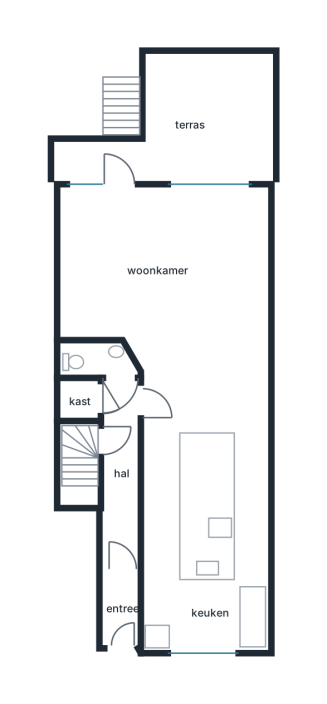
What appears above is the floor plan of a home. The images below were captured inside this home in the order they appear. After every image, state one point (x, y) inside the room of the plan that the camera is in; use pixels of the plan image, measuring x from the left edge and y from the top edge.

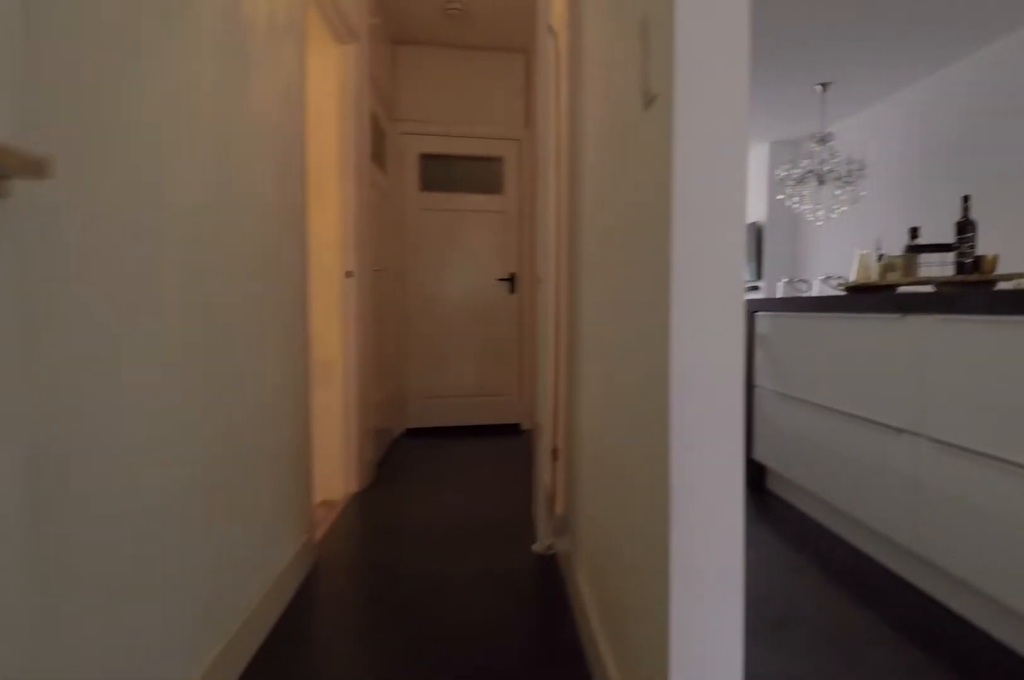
(121, 509)
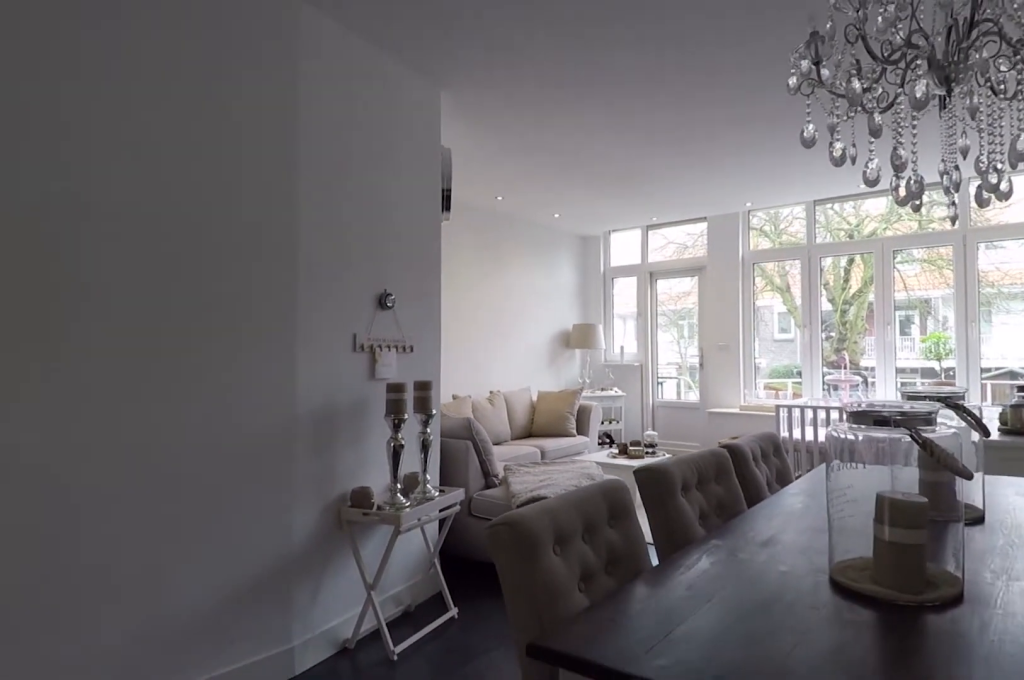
(205, 509)
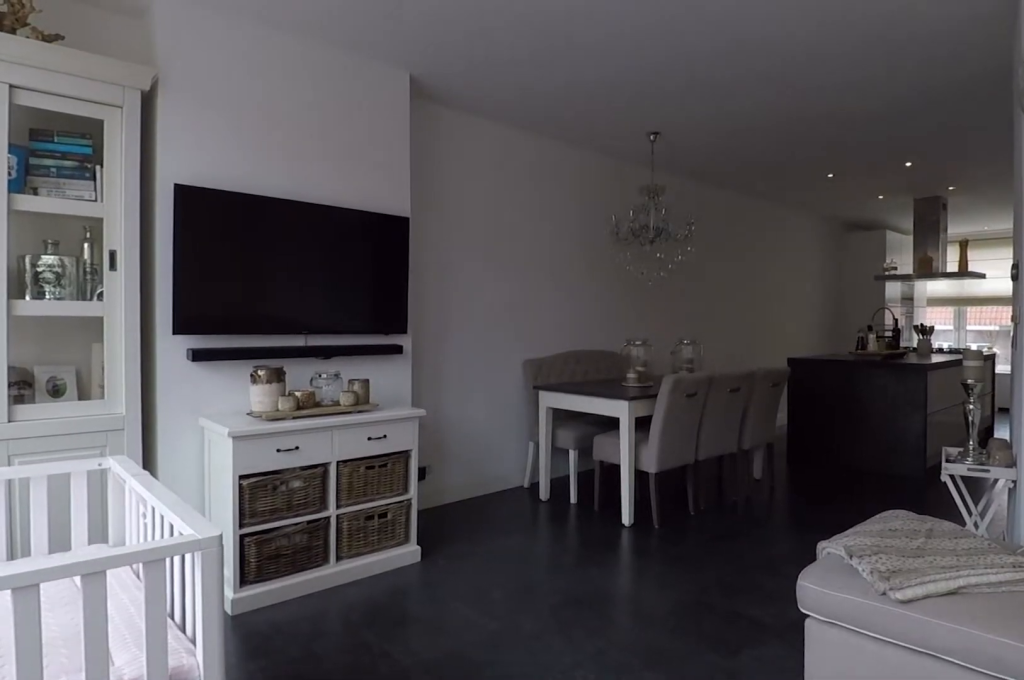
(113, 267)
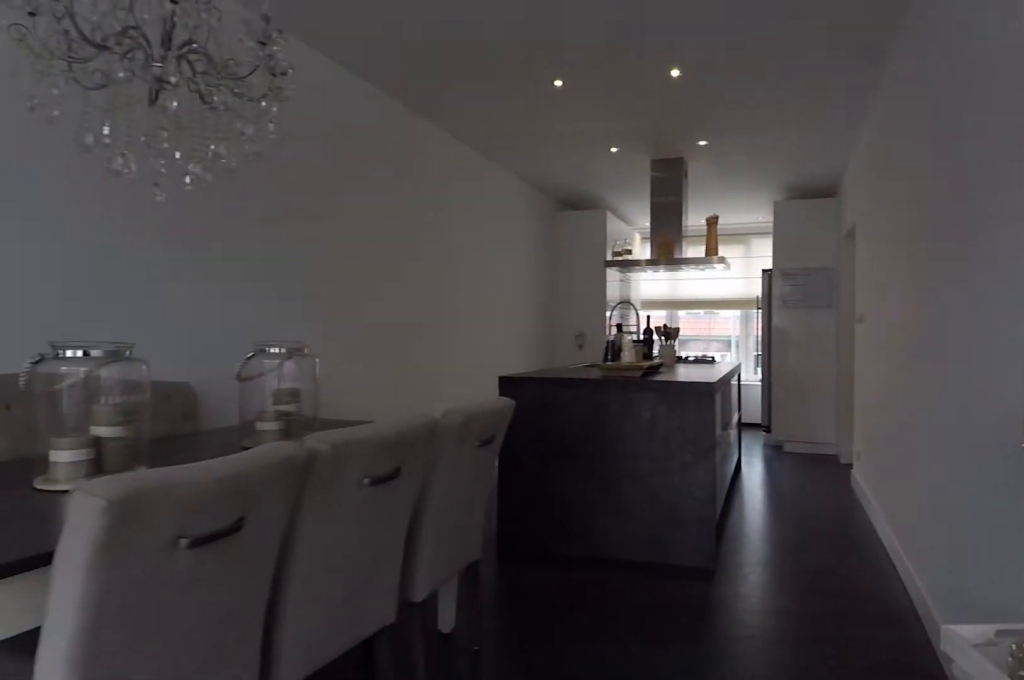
(204, 509)
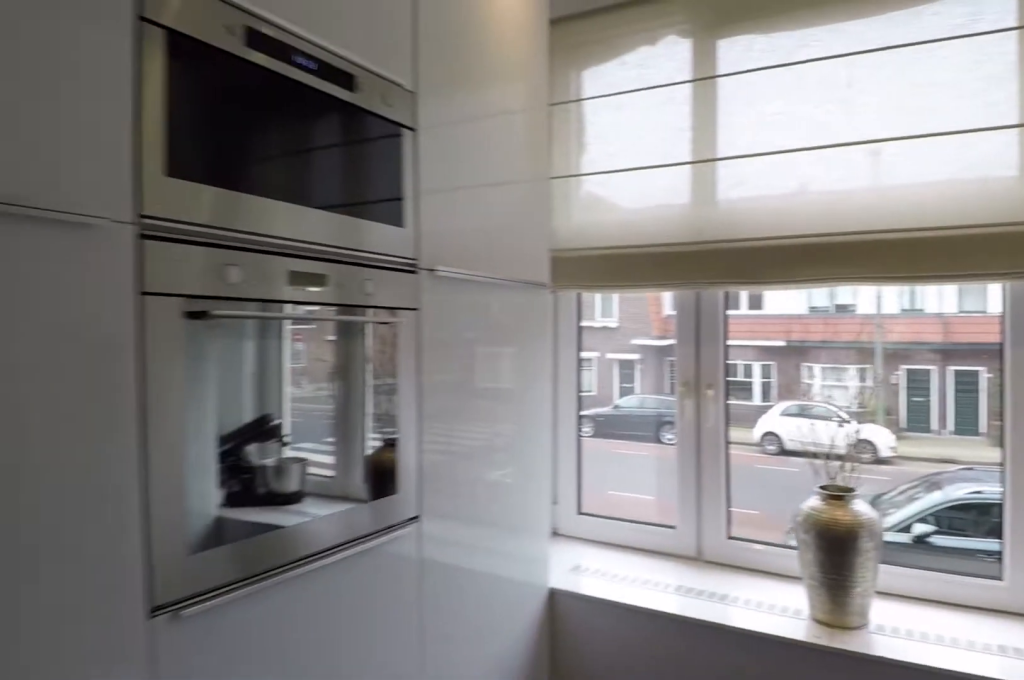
(204, 509)
